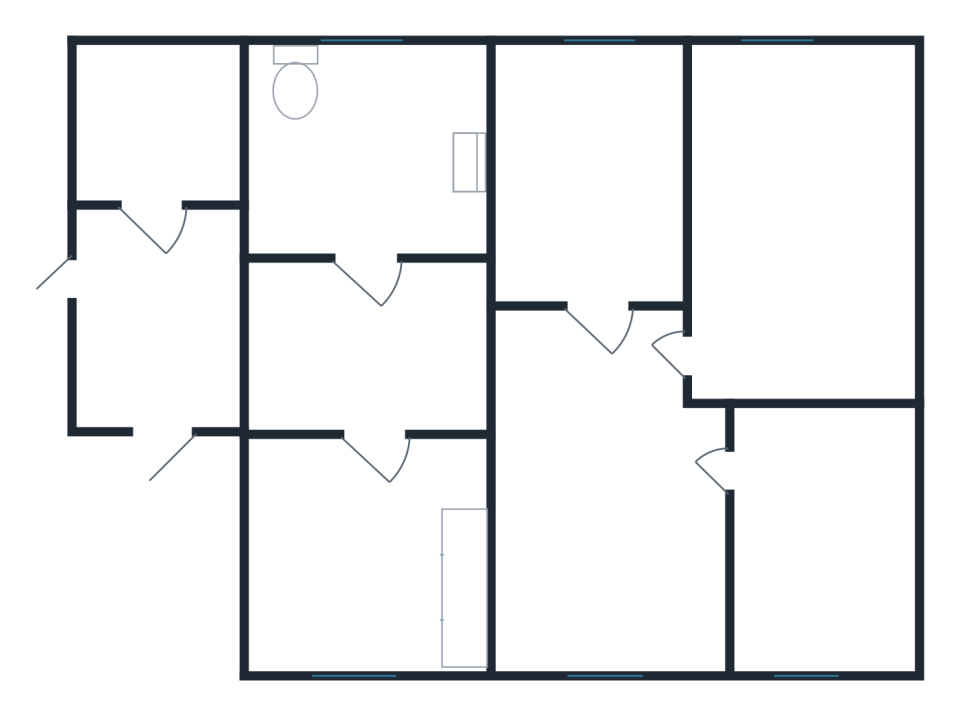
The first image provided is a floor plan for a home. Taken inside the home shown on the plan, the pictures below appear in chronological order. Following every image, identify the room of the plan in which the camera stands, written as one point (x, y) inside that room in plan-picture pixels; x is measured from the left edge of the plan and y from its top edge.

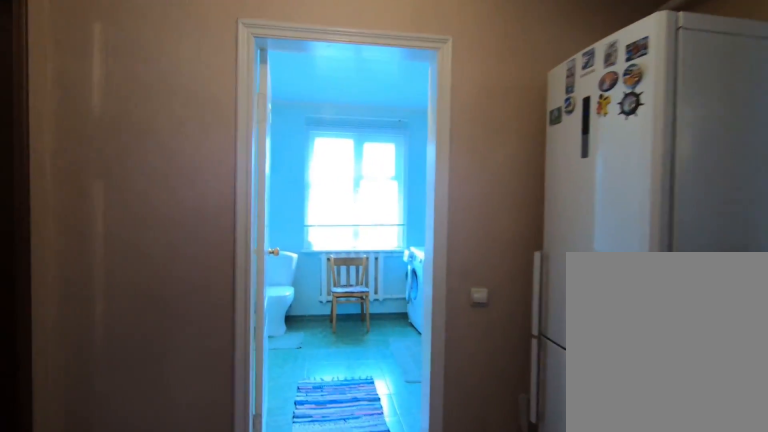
(378, 376)
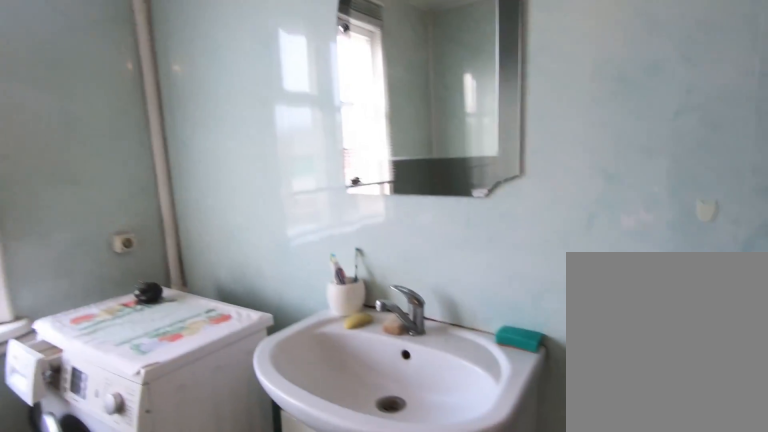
(370, 239)
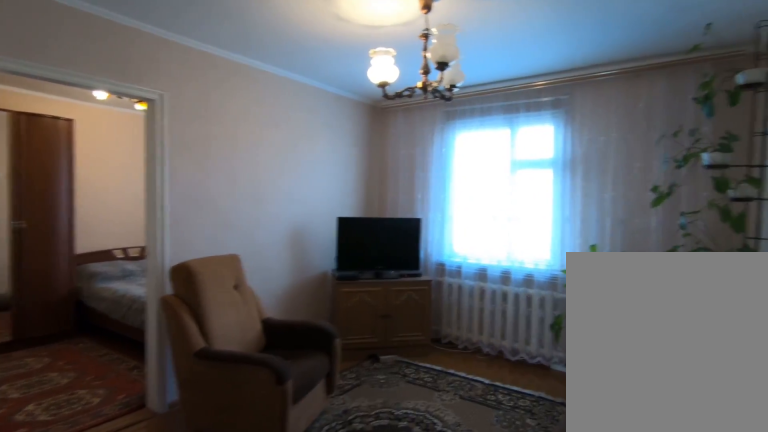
(547, 448)
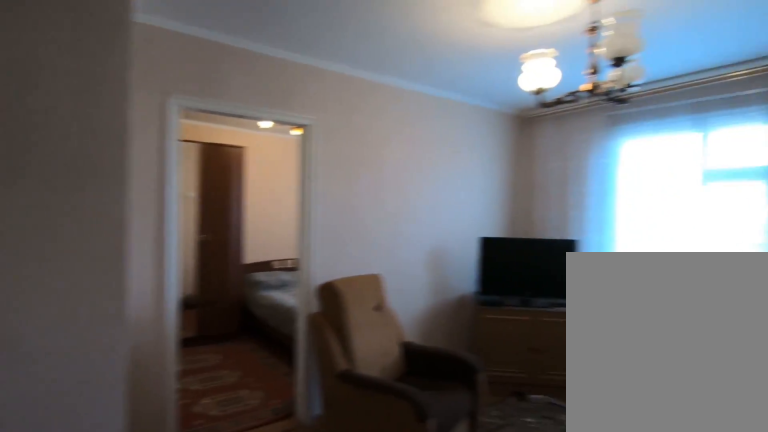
(547, 448)
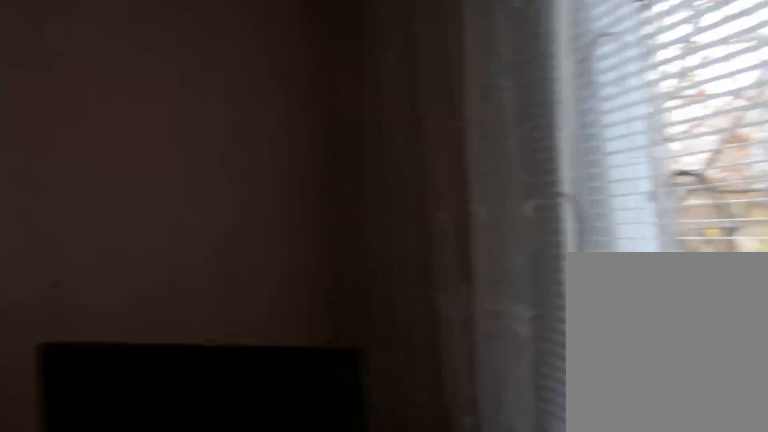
(603, 645)
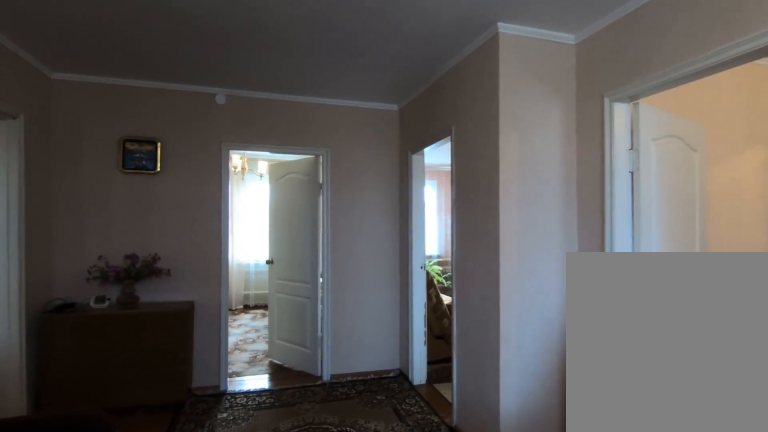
(603, 645)
